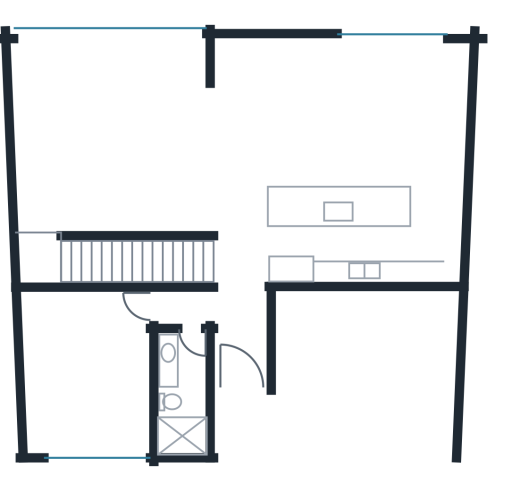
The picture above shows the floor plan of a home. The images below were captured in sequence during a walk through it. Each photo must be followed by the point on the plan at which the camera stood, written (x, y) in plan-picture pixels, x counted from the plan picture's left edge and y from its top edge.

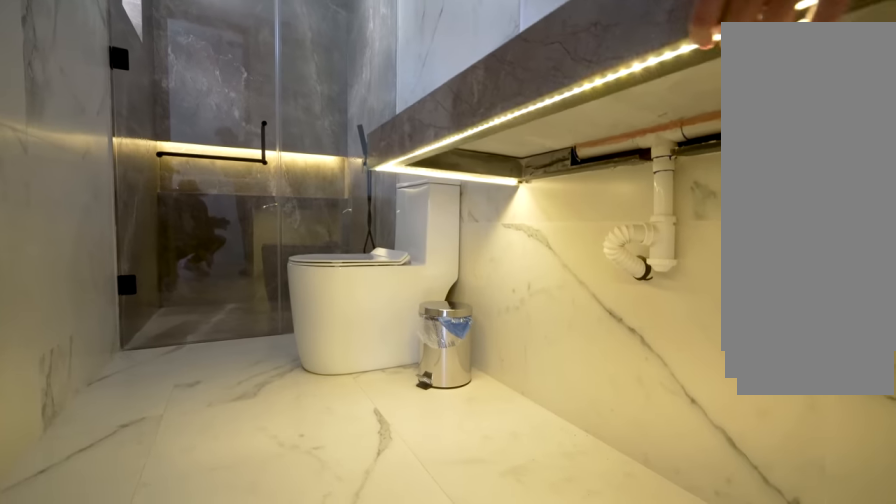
(190, 348)
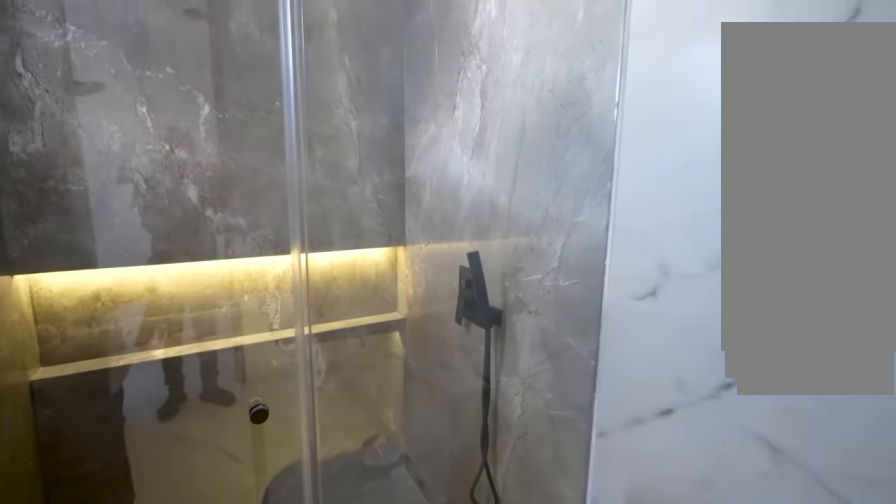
(191, 411)
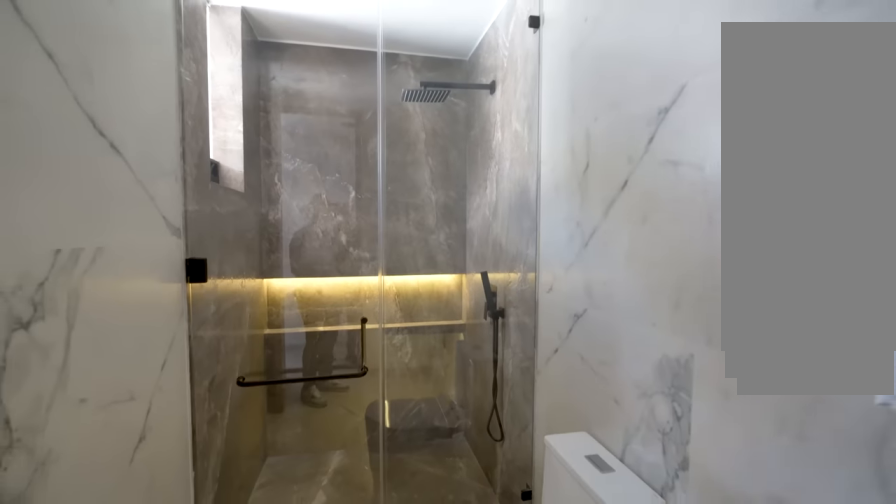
(191, 385)
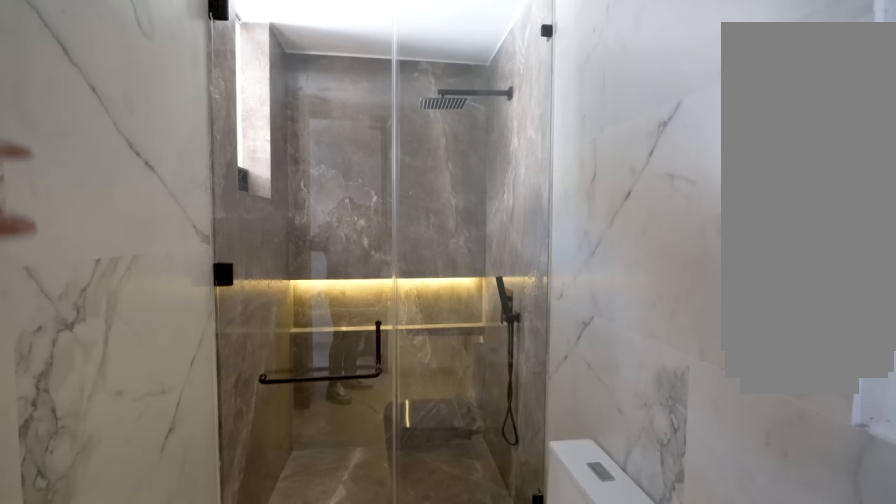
(191, 366)
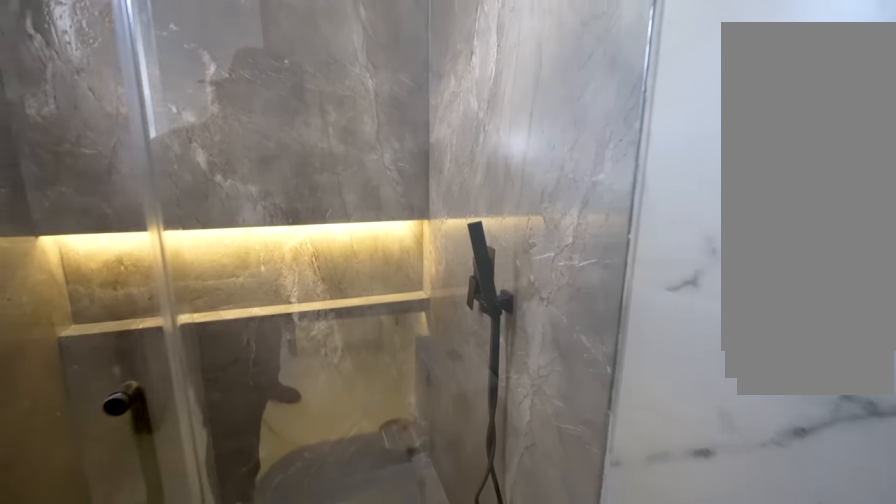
(190, 394)
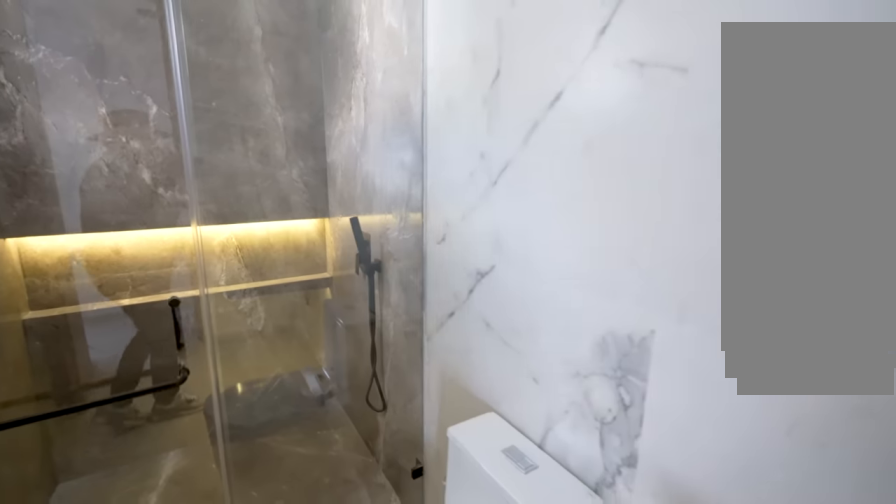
(190, 392)
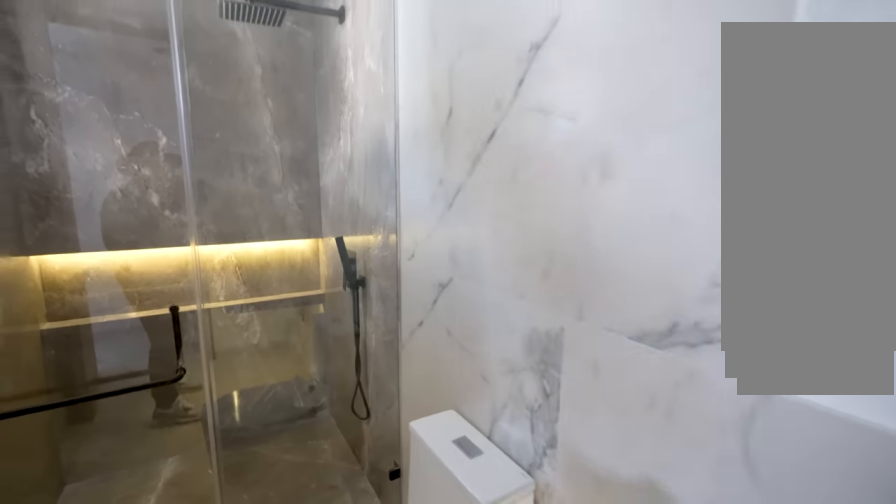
(191, 388)
